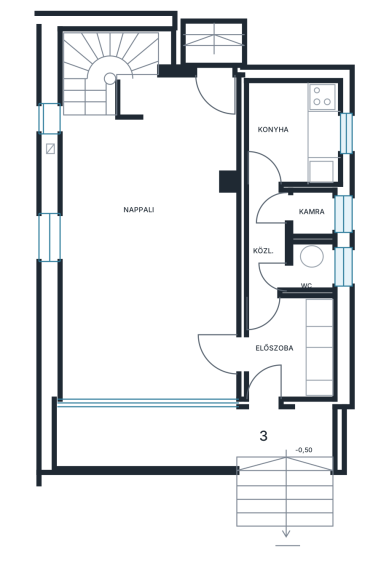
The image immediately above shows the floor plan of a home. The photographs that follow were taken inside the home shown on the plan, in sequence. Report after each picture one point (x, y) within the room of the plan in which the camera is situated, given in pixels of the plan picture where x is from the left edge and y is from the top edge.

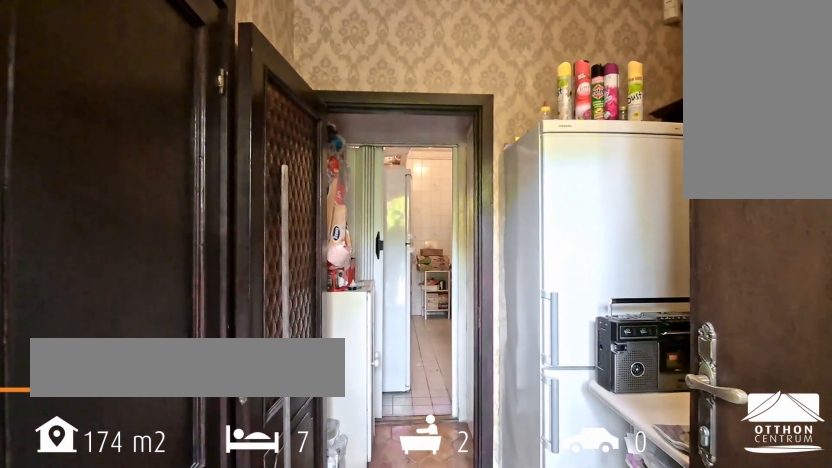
(277, 344)
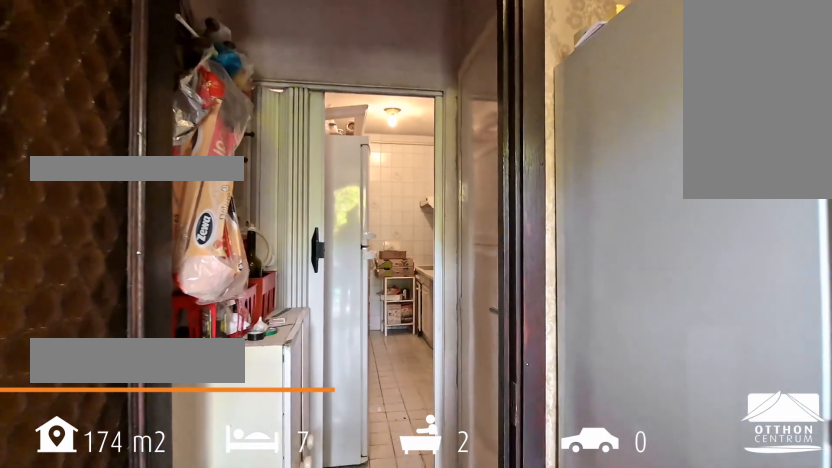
(277, 344)
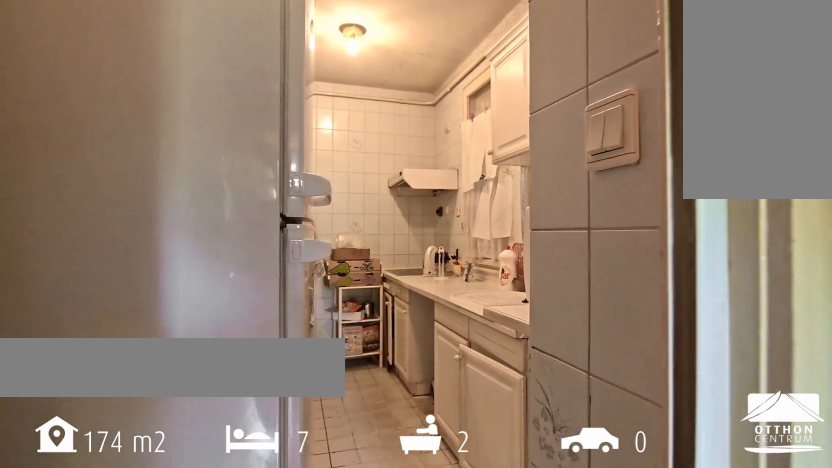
(264, 241)
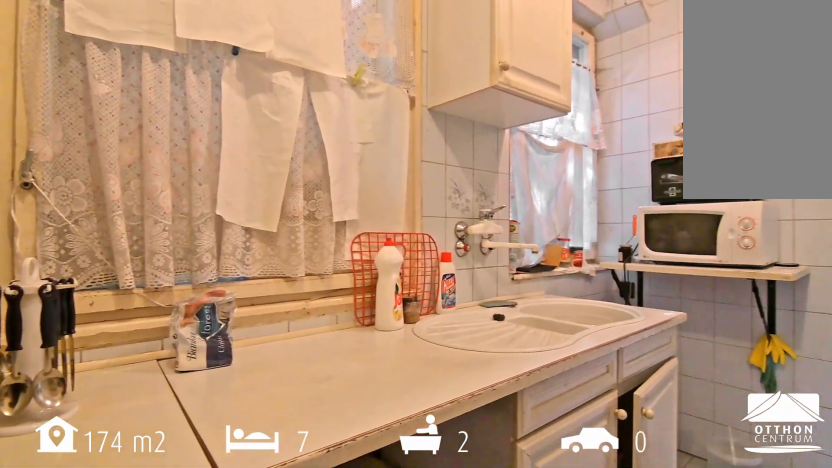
(277, 127)
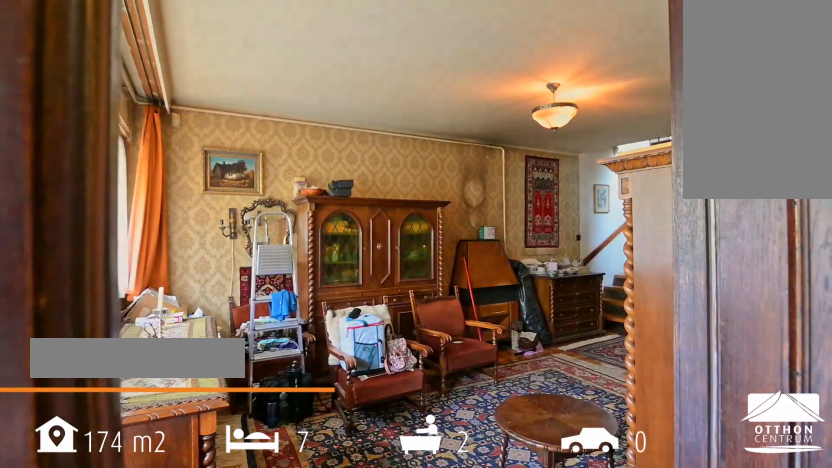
(146, 231)
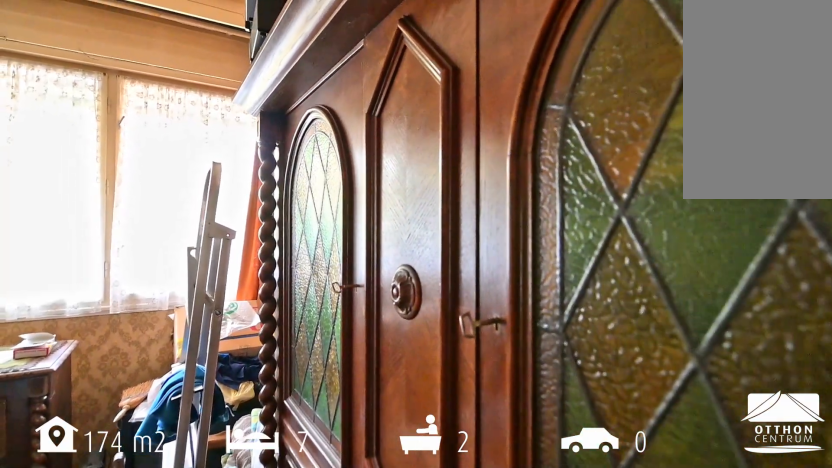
(146, 231)
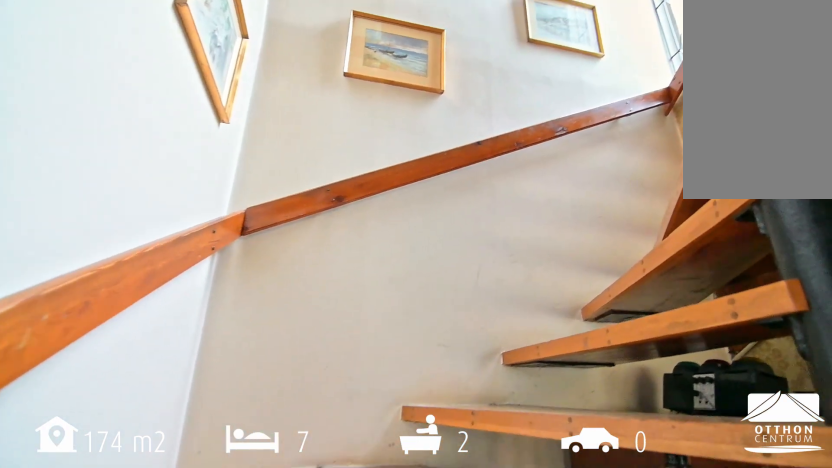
(108, 62)
